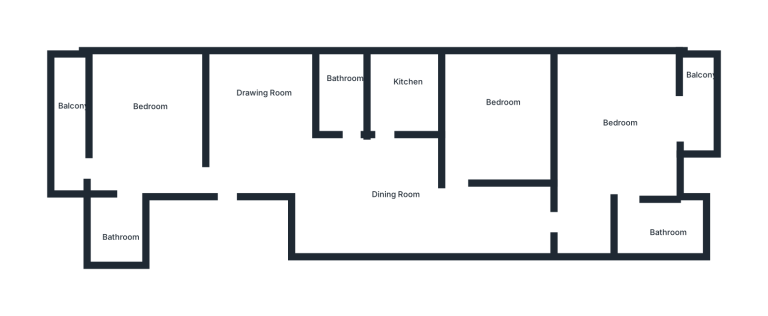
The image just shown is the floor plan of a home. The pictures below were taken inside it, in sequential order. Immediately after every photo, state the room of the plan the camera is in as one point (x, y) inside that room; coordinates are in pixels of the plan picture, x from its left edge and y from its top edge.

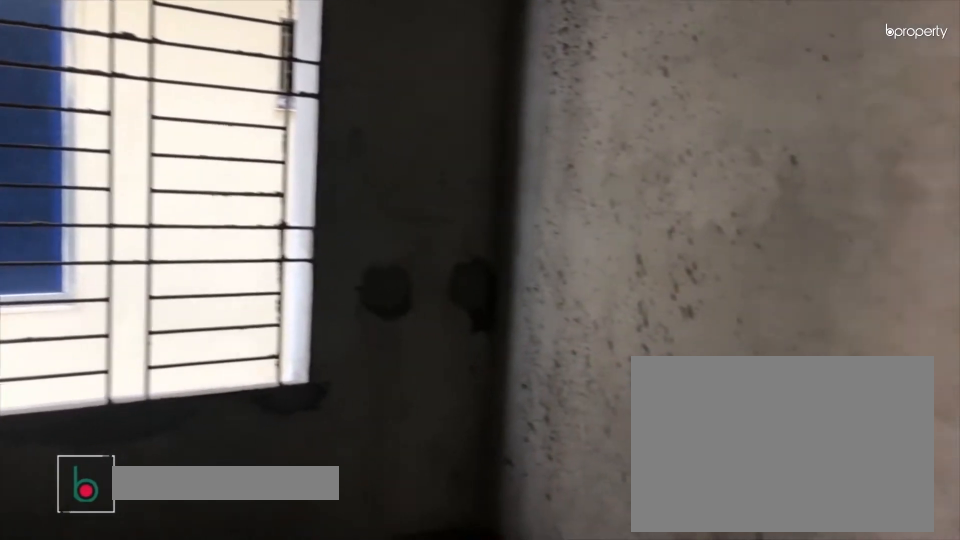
(268, 136)
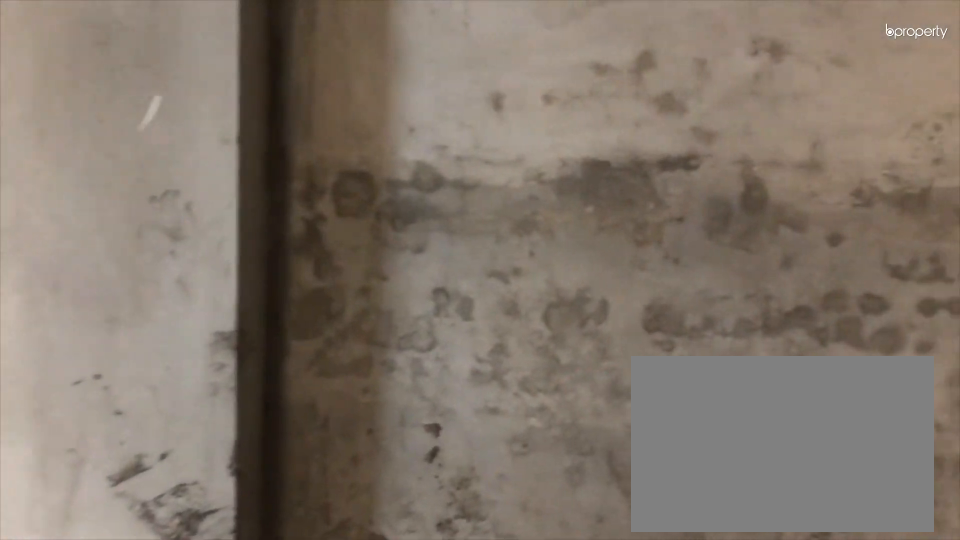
(372, 172)
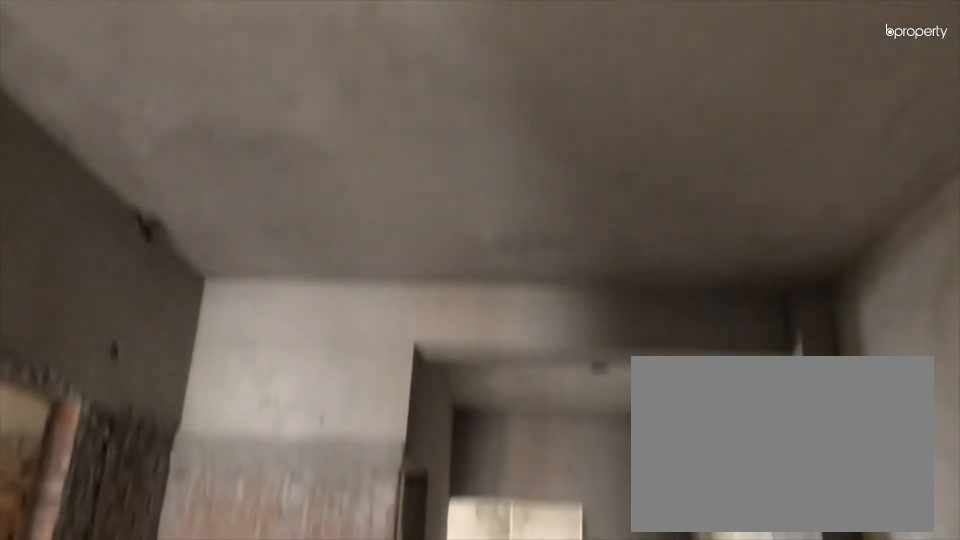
(372, 172)
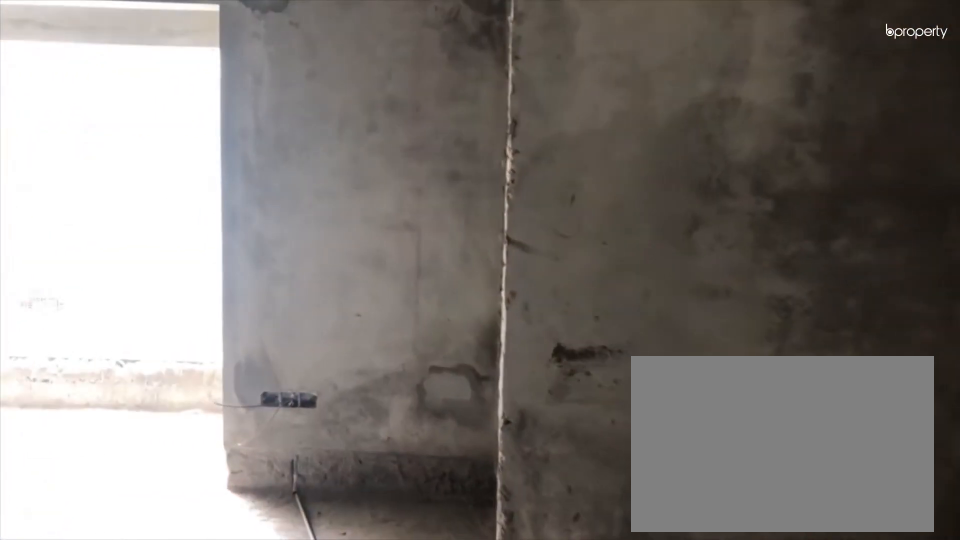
(587, 197)
